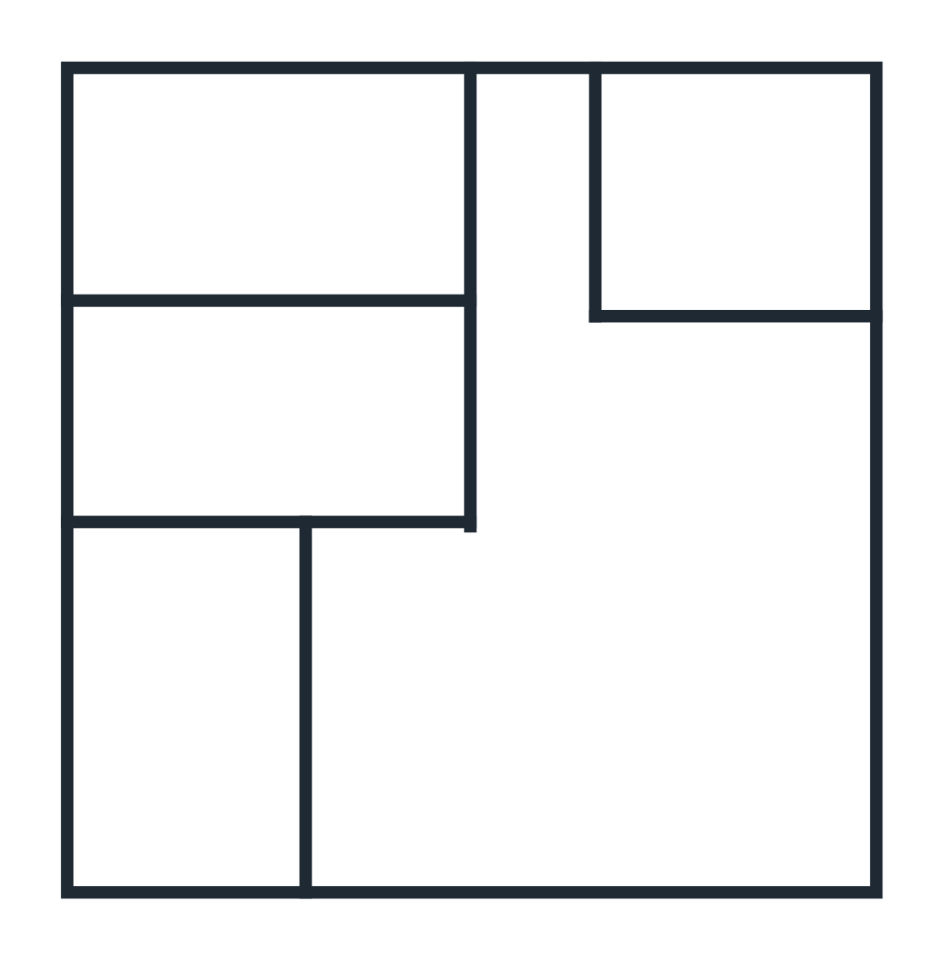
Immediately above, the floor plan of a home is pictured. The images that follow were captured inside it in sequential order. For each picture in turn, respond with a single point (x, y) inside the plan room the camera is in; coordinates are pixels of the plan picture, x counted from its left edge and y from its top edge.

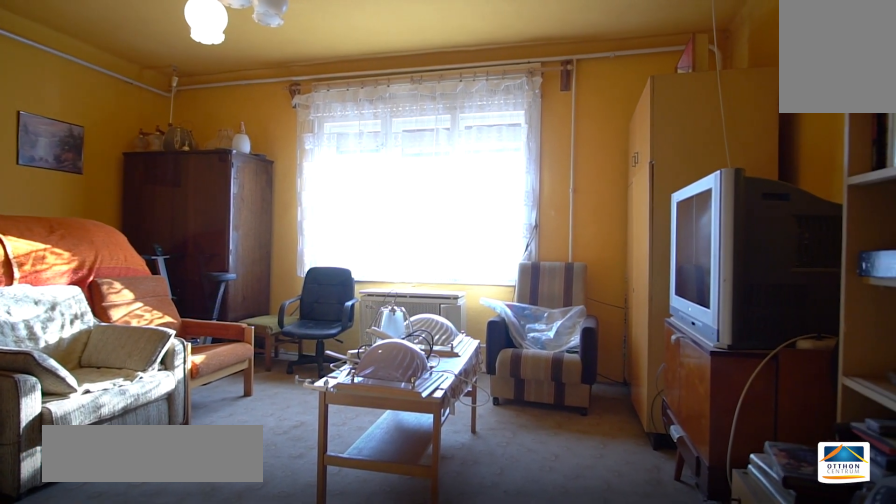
(274, 194)
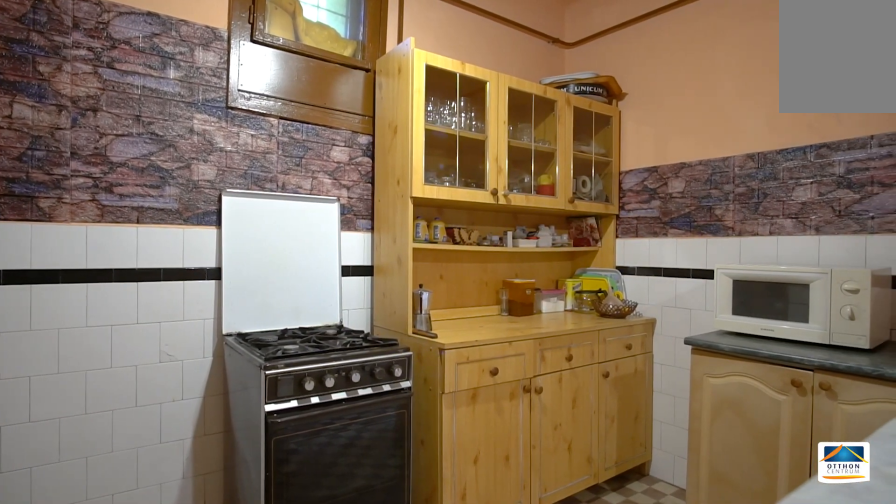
(660, 682)
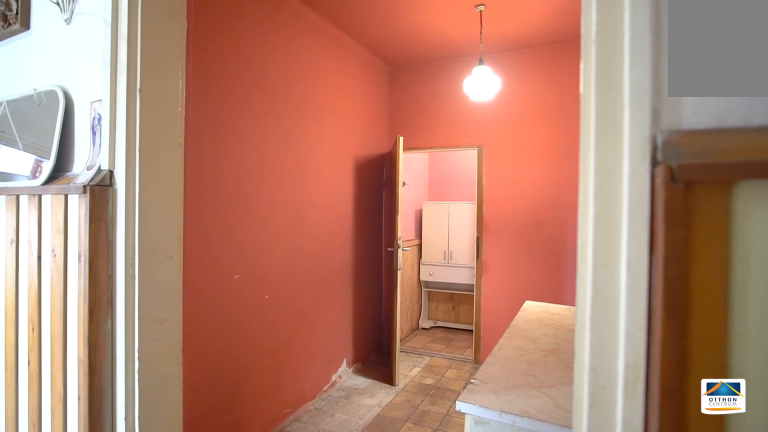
(706, 398)
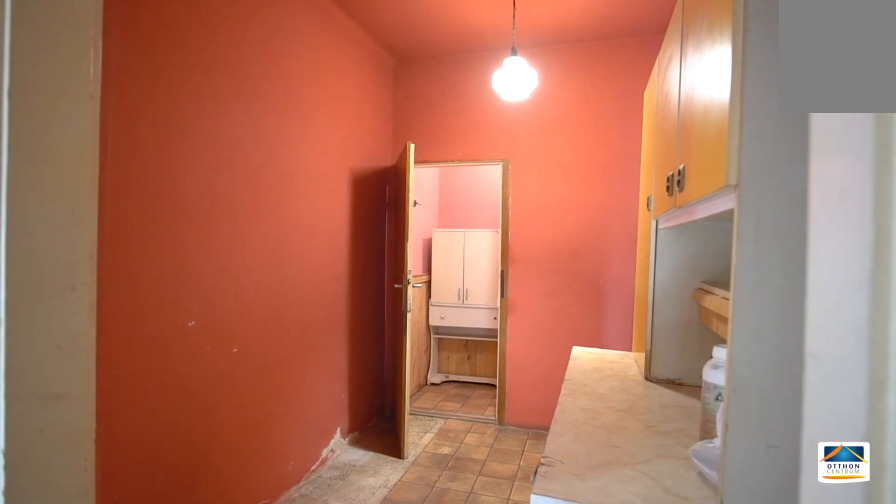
(706, 398)
